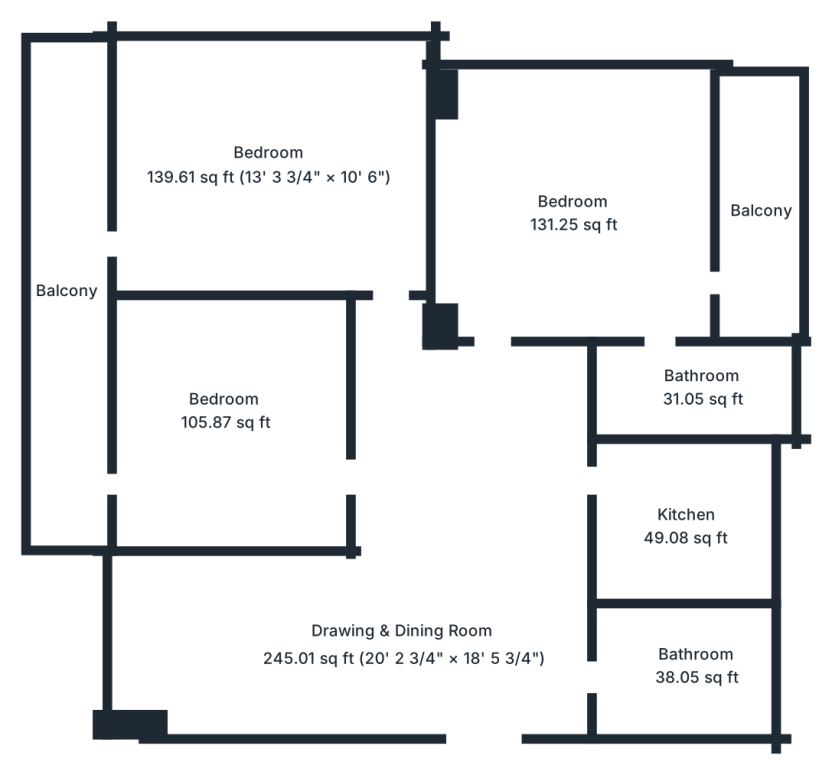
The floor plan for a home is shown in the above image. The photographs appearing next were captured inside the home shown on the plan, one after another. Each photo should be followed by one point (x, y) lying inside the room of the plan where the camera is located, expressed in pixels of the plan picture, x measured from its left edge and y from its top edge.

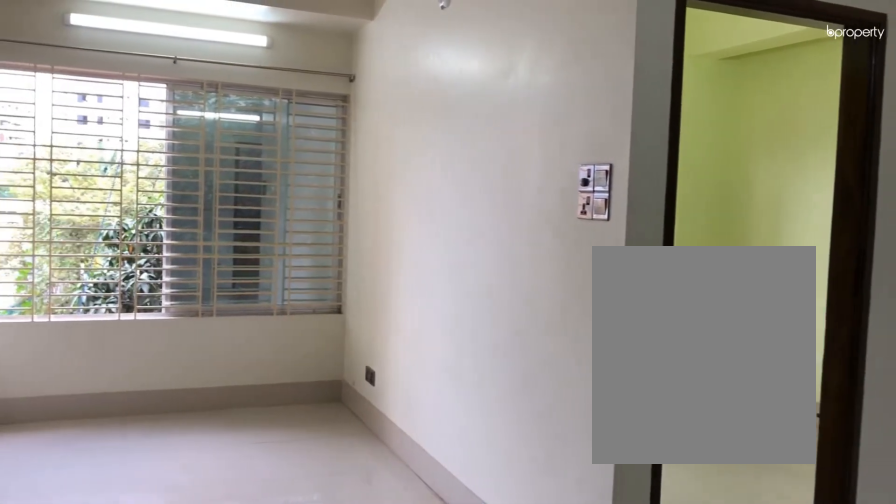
(402, 644)
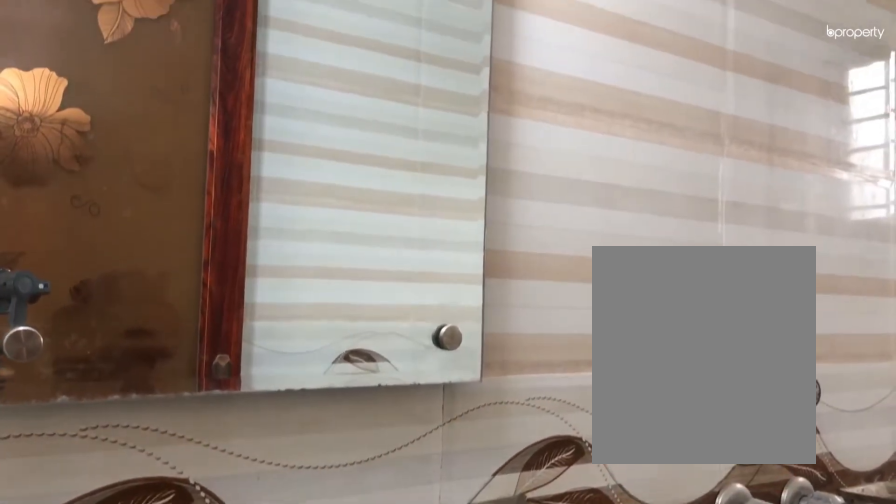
(699, 666)
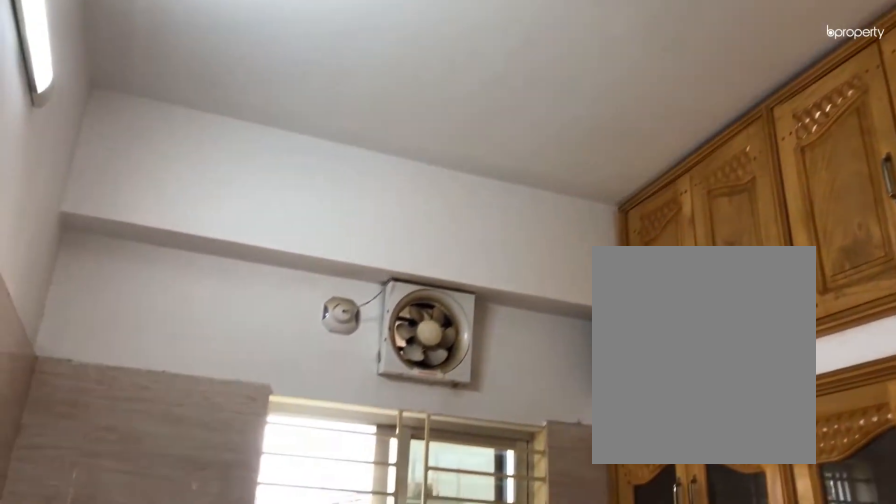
(684, 525)
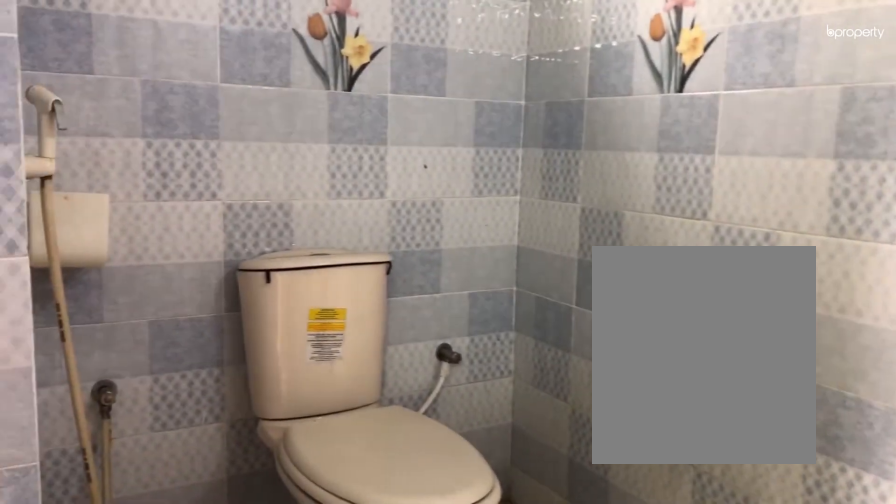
(696, 397)
